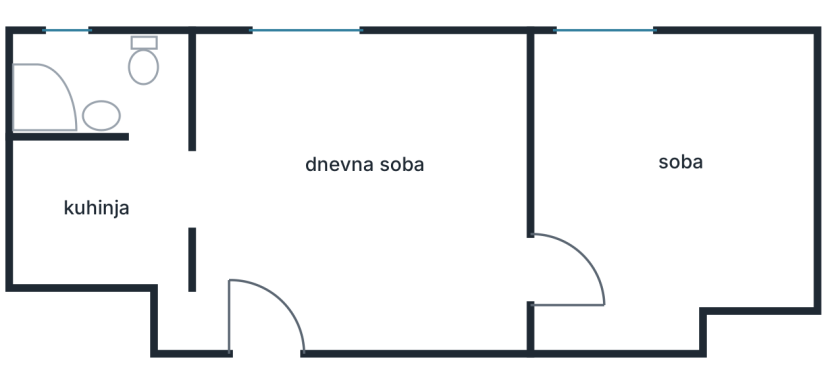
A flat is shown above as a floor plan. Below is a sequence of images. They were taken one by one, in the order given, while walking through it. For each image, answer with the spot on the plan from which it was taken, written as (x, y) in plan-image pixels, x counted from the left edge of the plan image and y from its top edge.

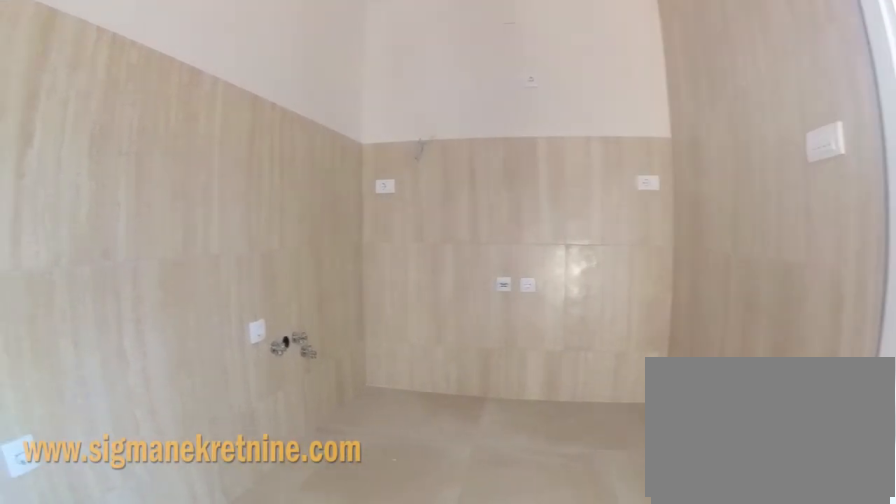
(183, 180)
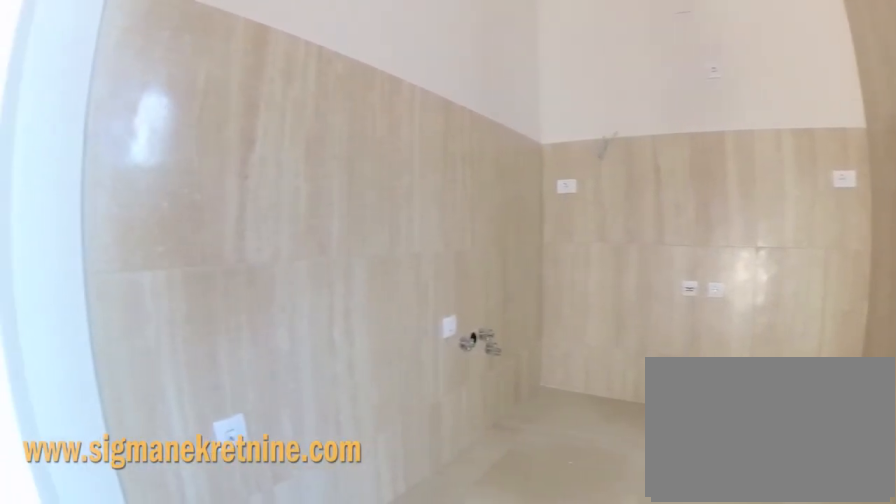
(180, 174)
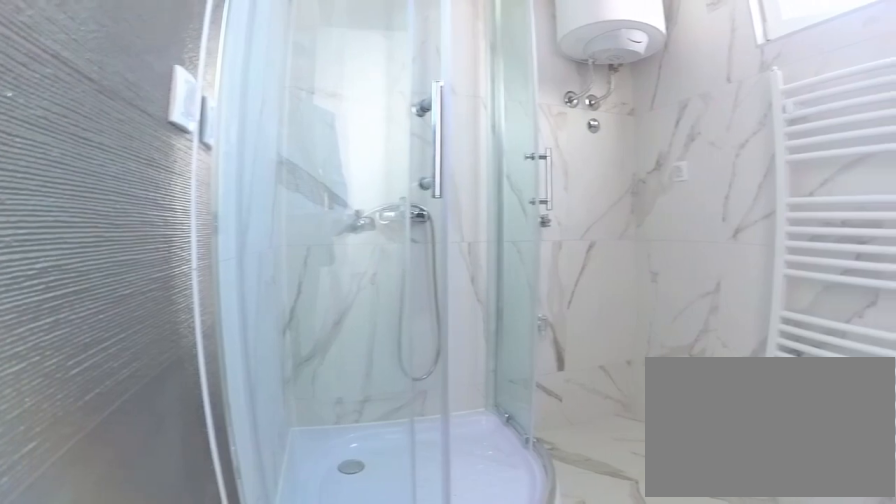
(157, 115)
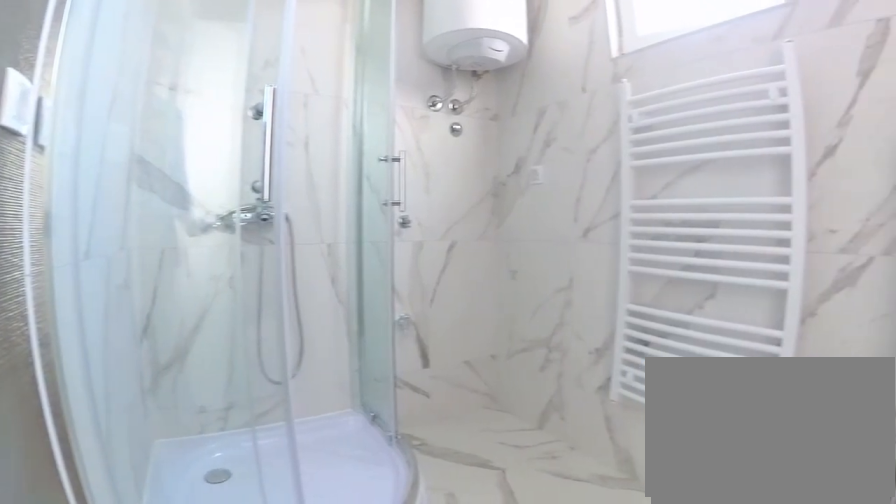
(156, 120)
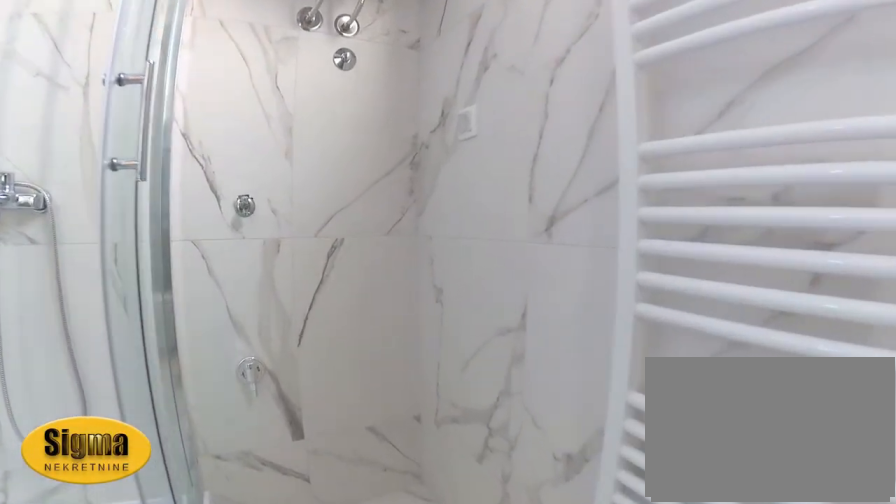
(128, 77)
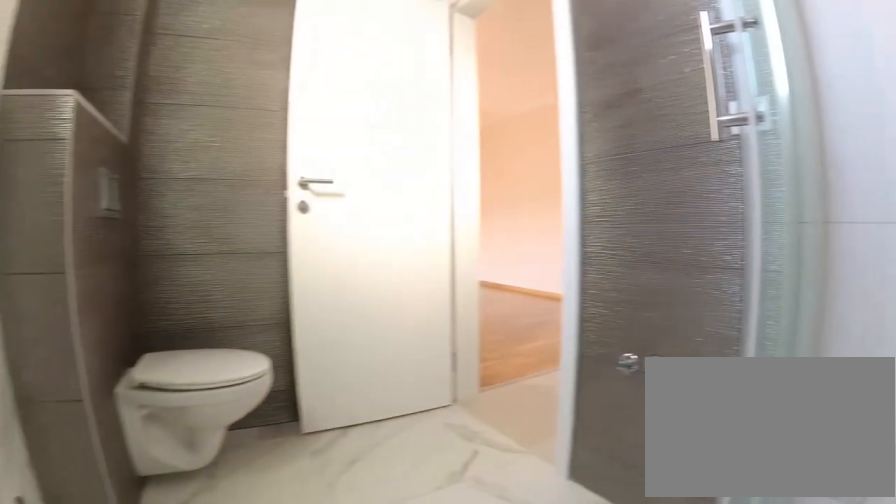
(41, 55)
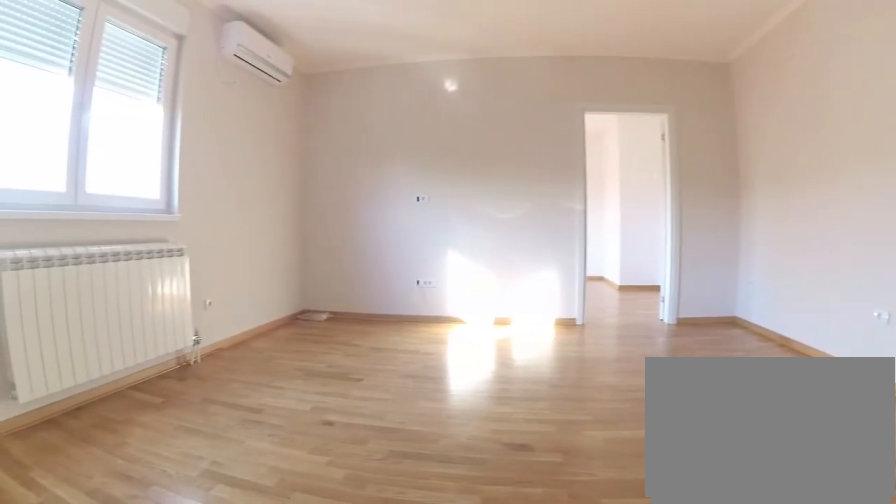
(162, 183)
